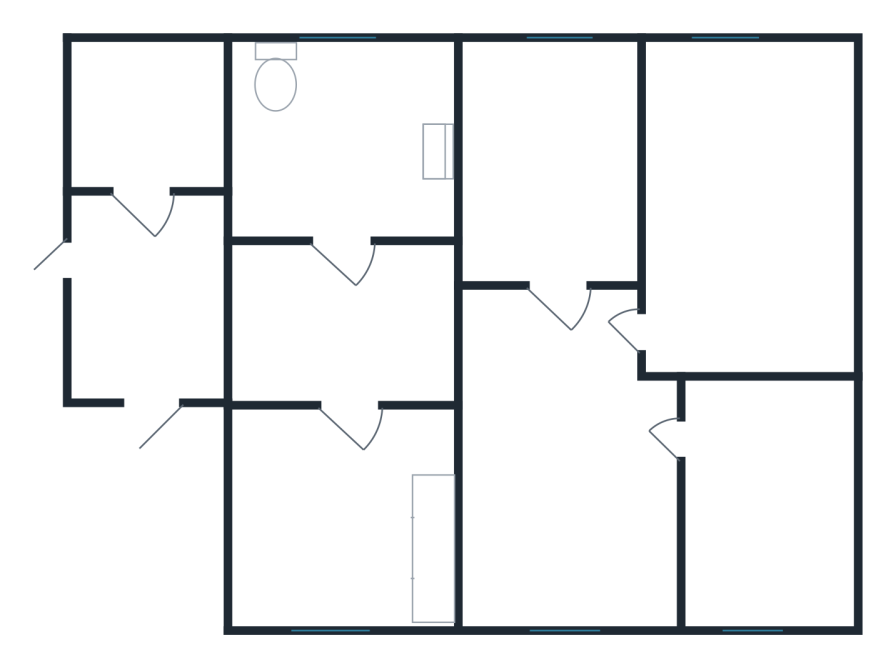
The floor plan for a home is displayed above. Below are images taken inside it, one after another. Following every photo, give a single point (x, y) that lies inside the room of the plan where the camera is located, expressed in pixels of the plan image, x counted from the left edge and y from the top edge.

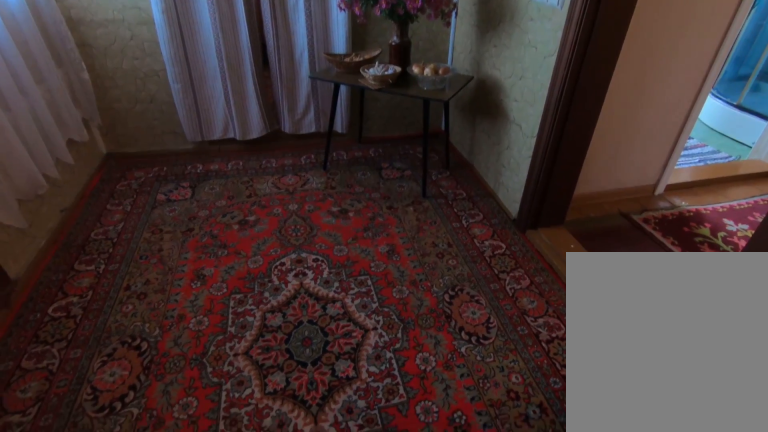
(146, 358)
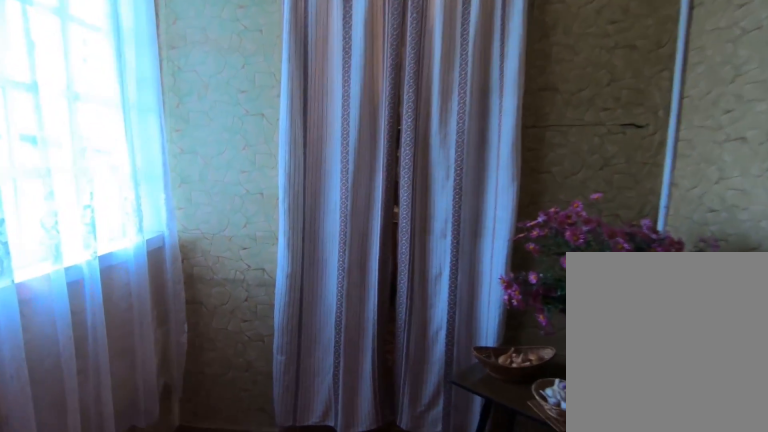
(146, 358)
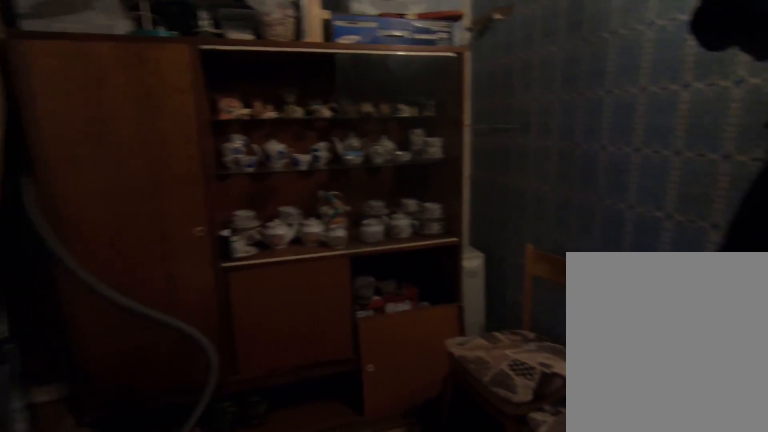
(143, 200)
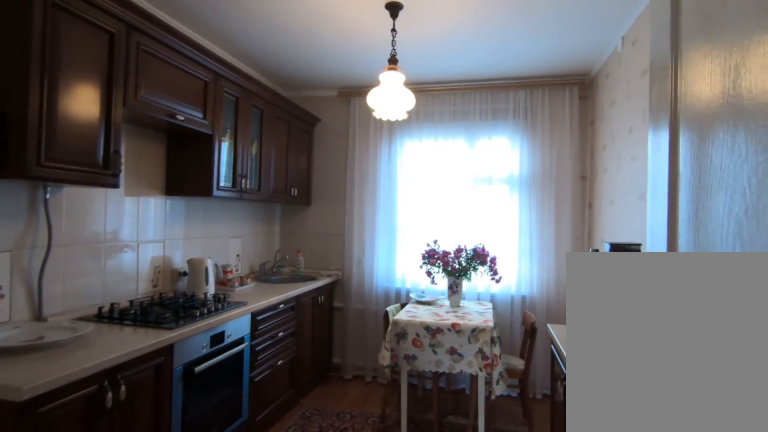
(357, 455)
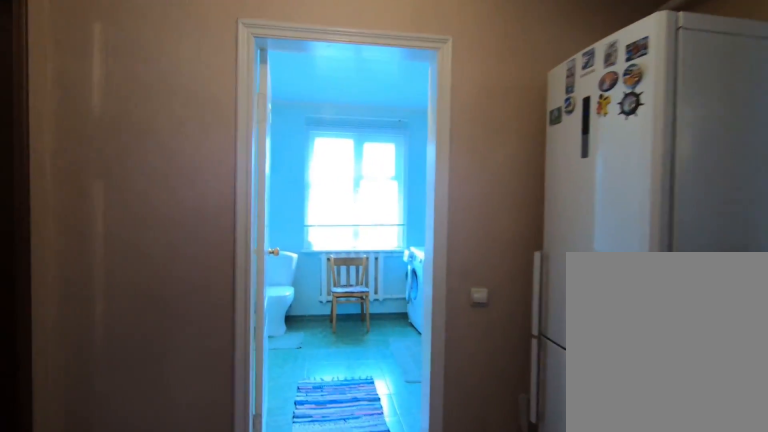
(353, 350)
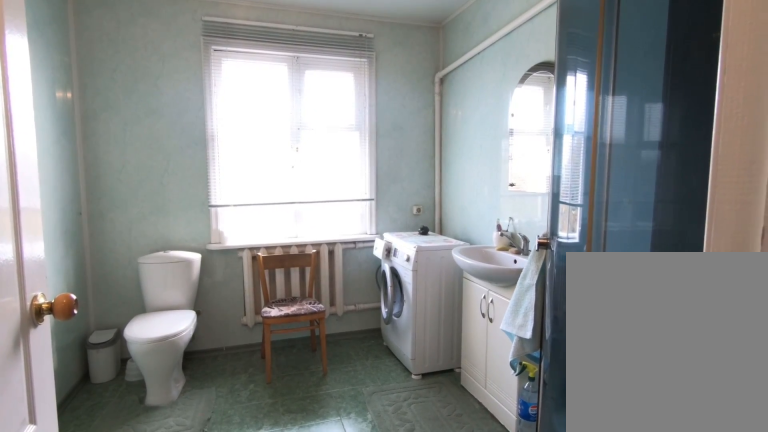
(345, 223)
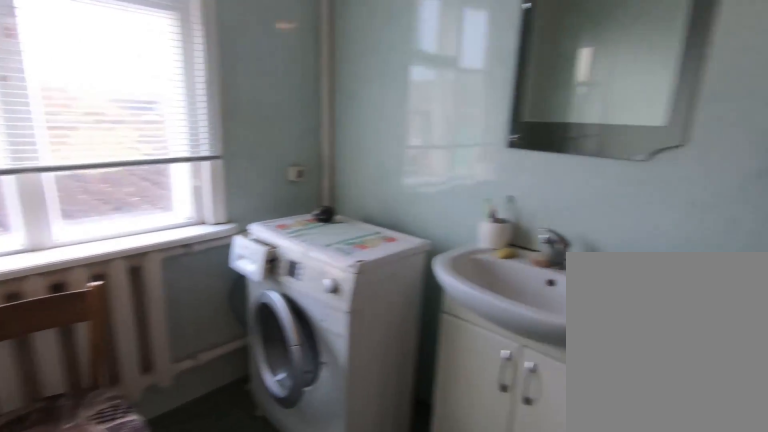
(345, 223)
